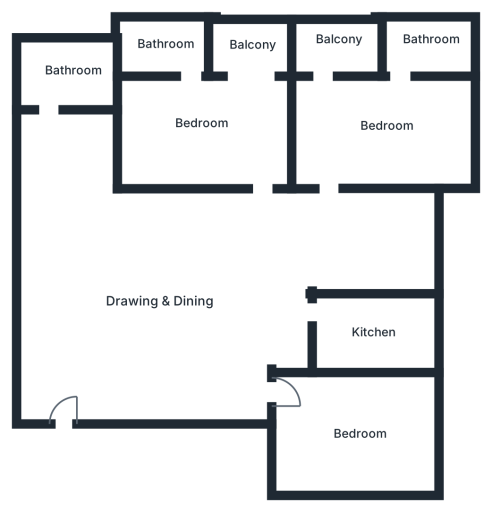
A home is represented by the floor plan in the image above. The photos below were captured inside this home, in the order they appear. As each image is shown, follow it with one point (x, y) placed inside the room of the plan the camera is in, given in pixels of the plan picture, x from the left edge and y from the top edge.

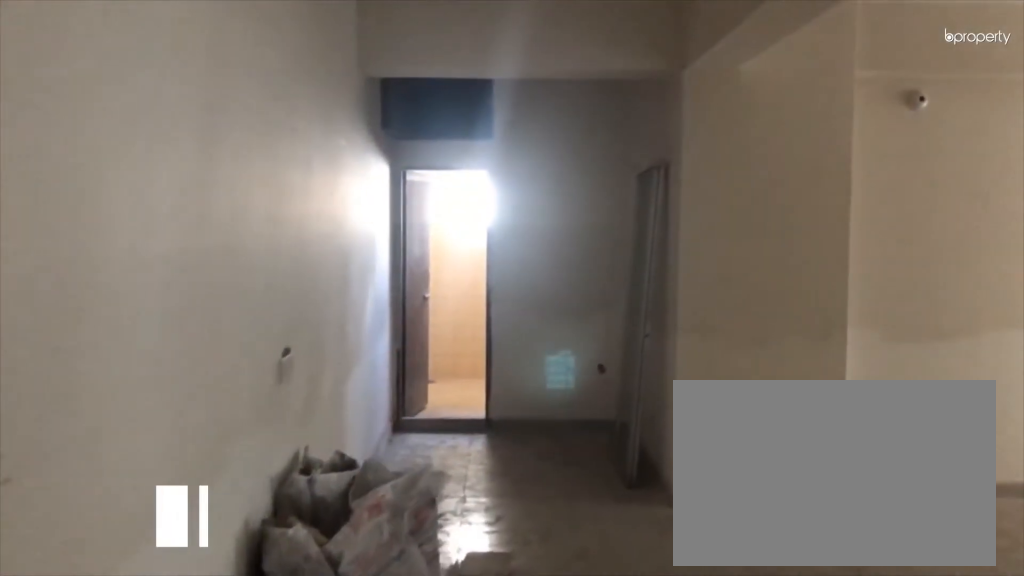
(155, 288)
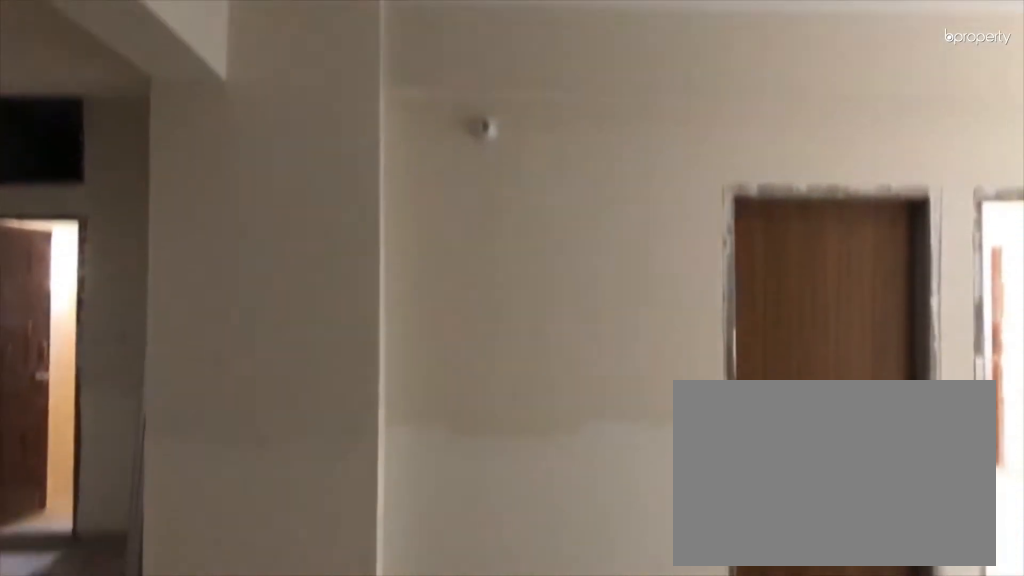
(155, 288)
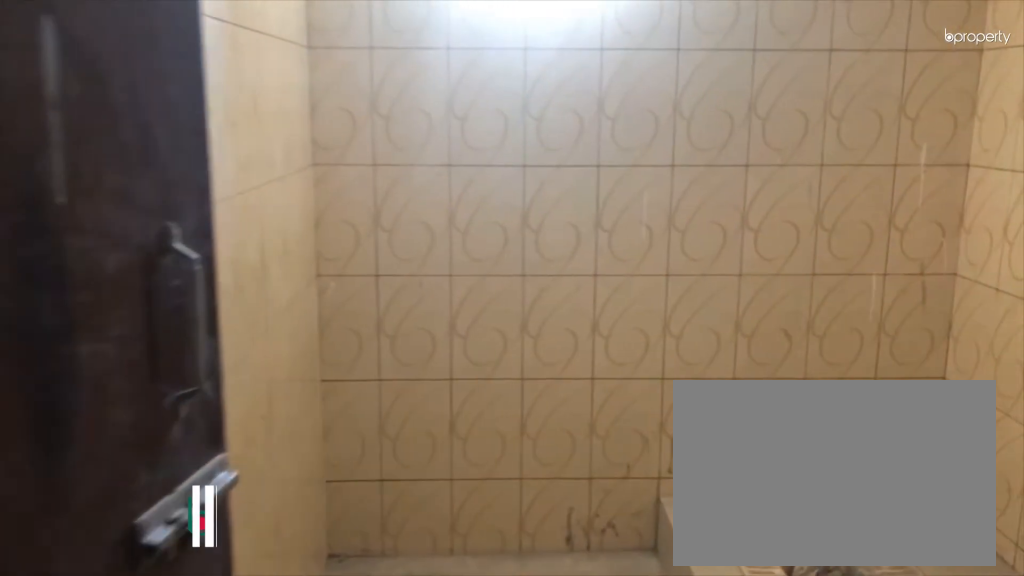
(73, 71)
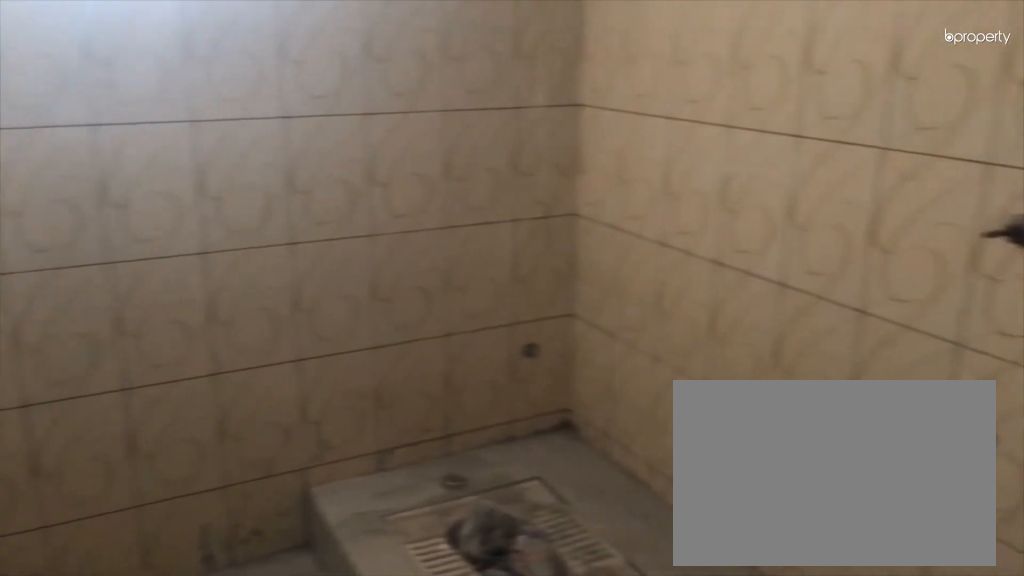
(73, 71)
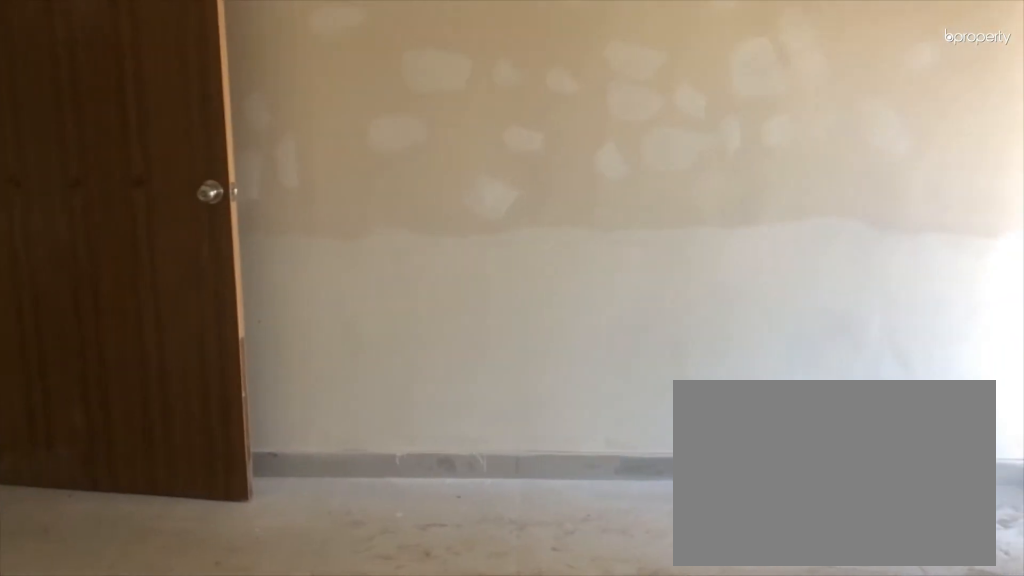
(390, 127)
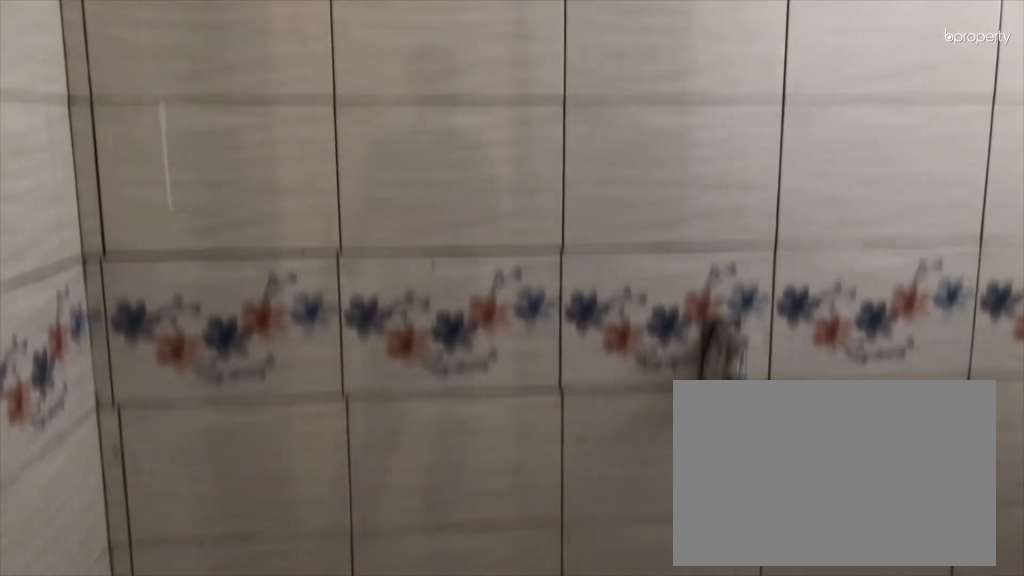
(427, 48)
